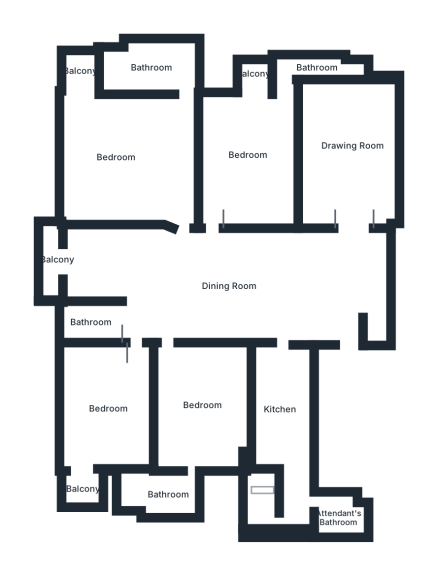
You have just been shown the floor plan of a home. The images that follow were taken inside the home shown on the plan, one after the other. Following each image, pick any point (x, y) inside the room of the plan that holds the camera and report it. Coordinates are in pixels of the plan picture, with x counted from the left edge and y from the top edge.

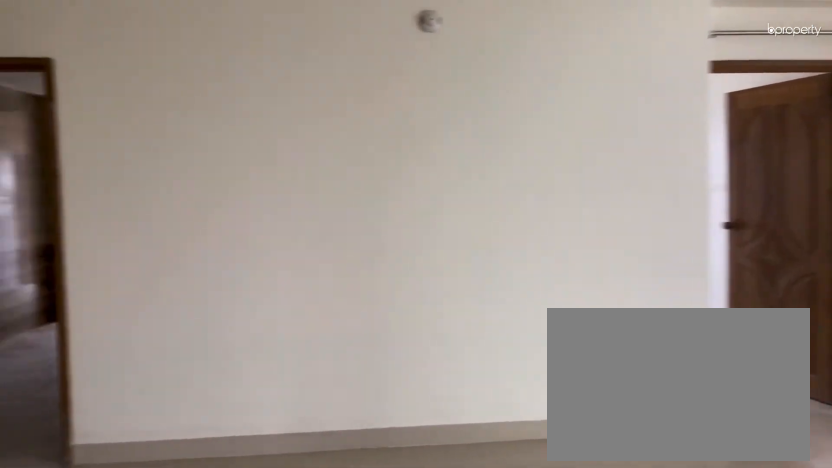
(220, 286)
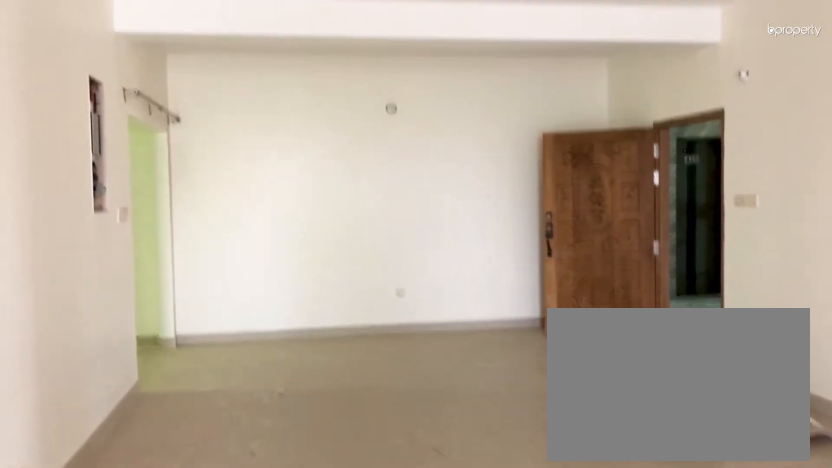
(220, 286)
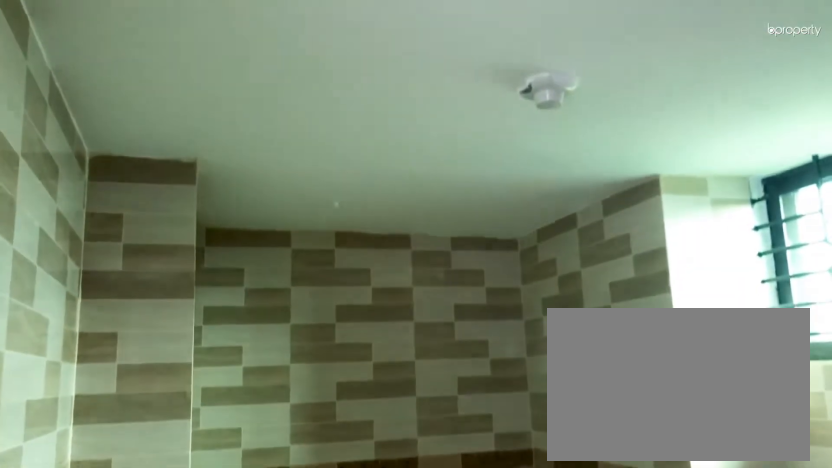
(150, 69)
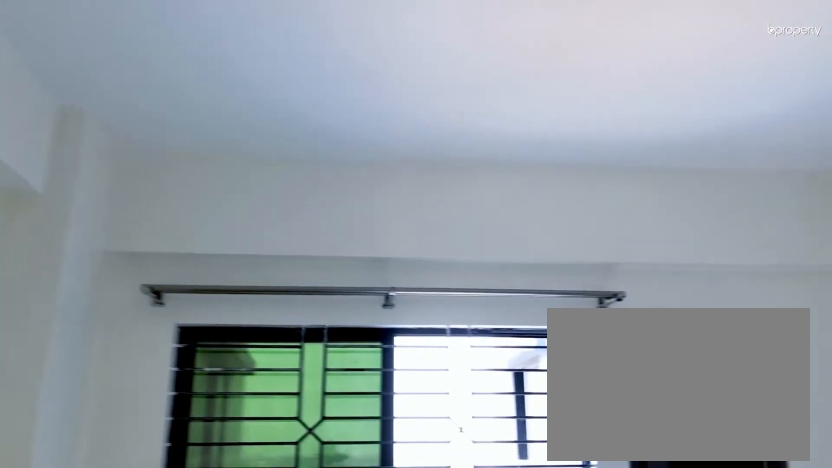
(202, 412)
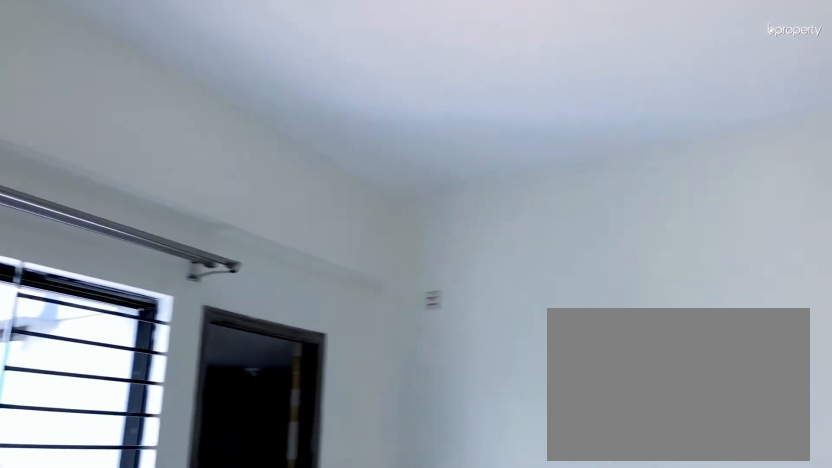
(202, 412)
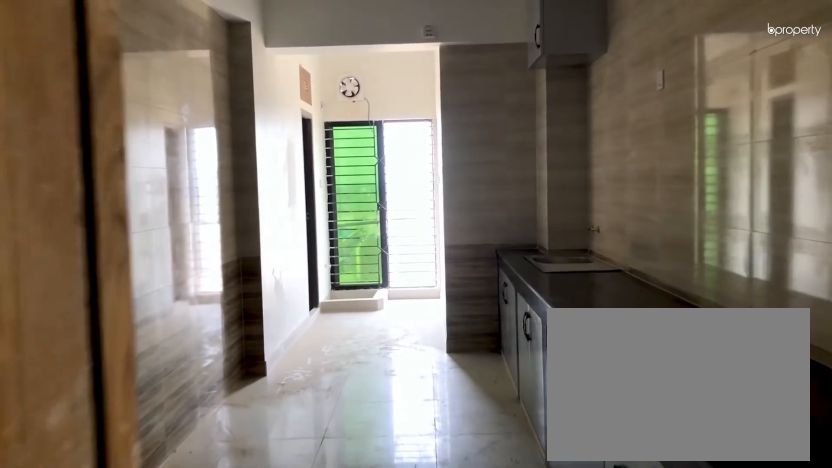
(280, 412)
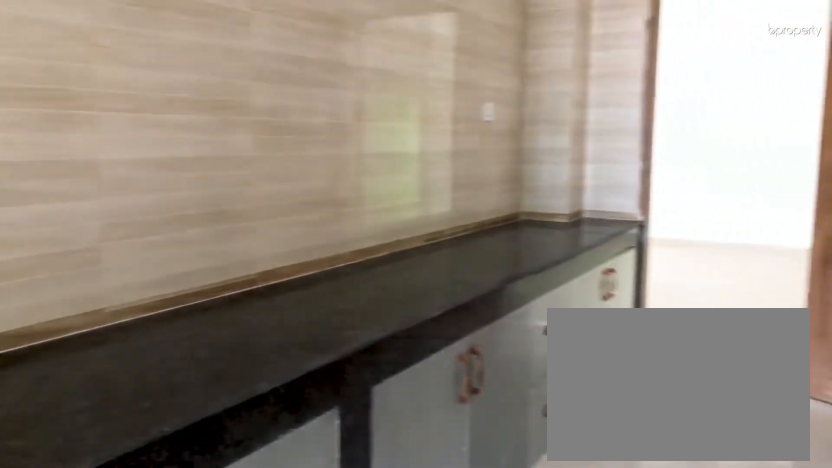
(280, 412)
